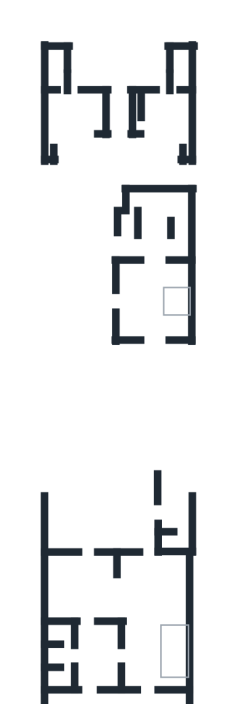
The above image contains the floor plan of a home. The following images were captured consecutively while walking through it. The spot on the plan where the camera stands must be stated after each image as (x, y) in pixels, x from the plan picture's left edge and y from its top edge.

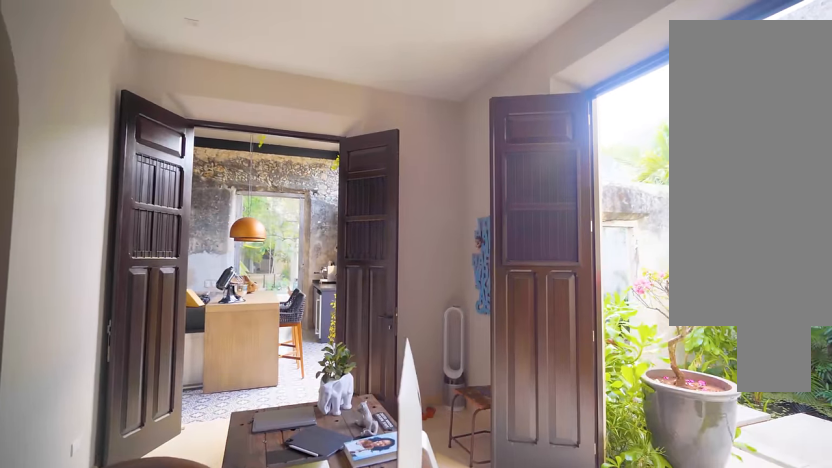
(90, 657)
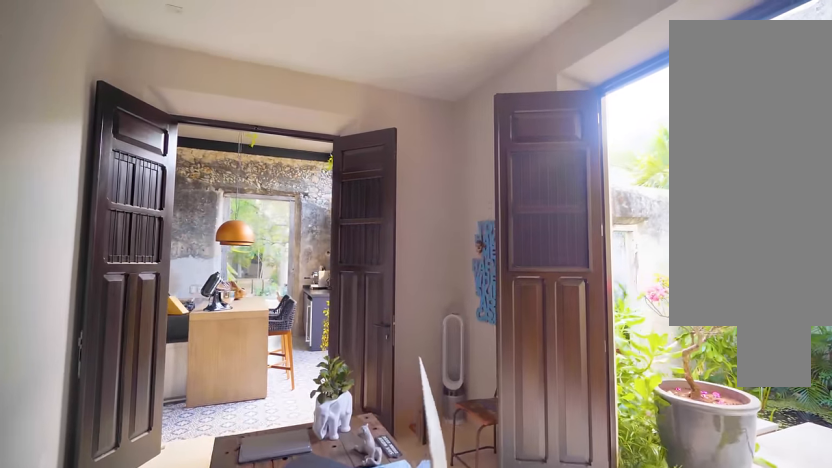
(90, 657)
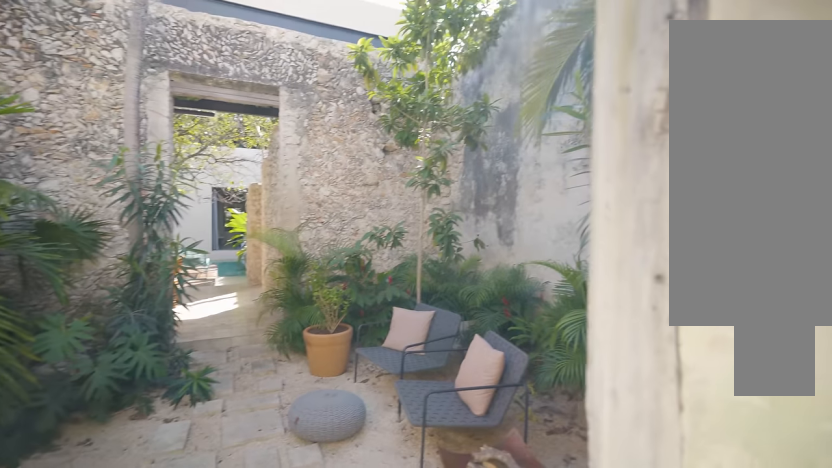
(157, 585)
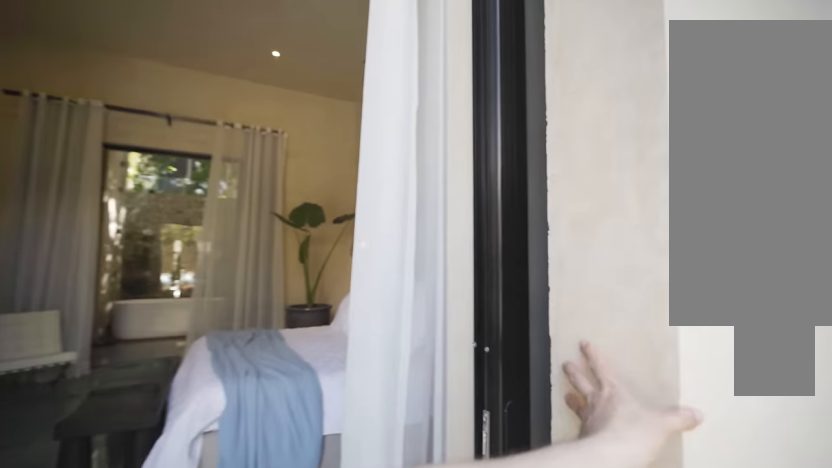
(125, 374)
